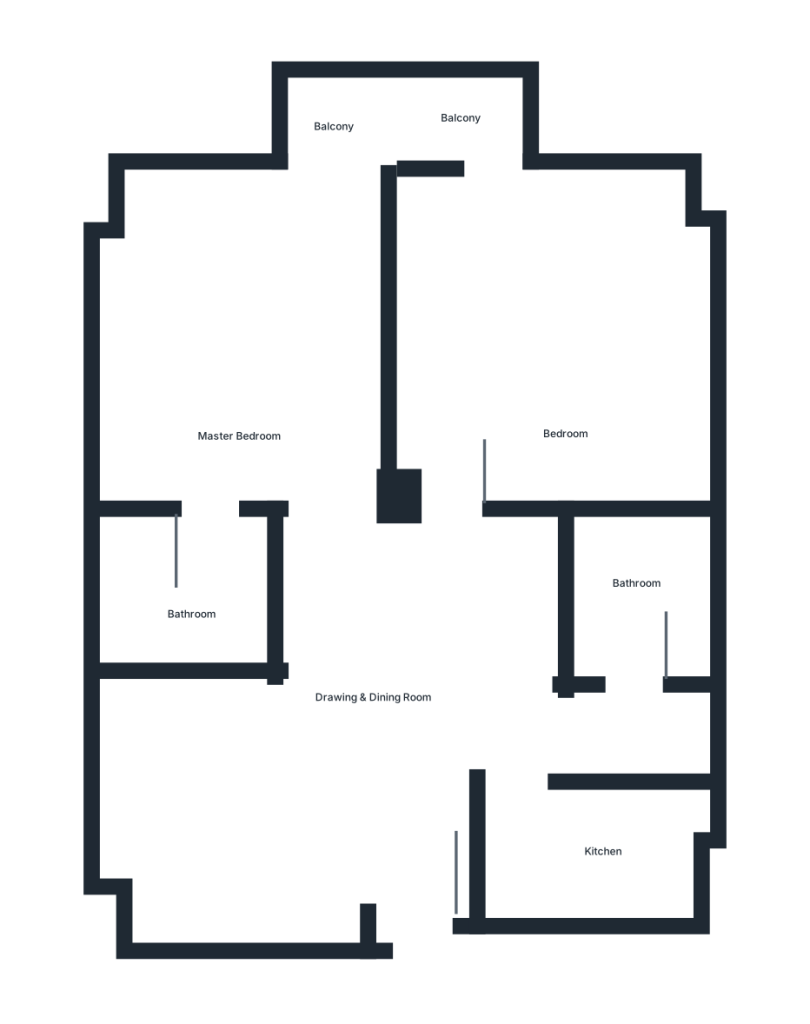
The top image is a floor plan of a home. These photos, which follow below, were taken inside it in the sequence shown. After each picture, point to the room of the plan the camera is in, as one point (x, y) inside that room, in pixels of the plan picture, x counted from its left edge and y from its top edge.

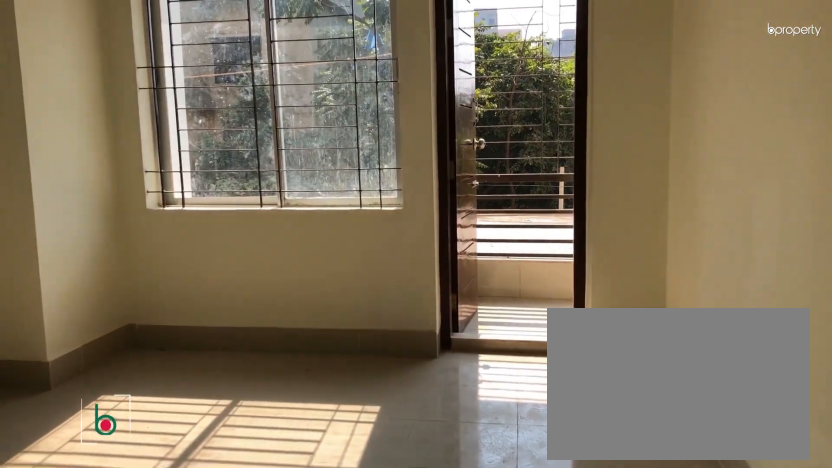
(206, 361)
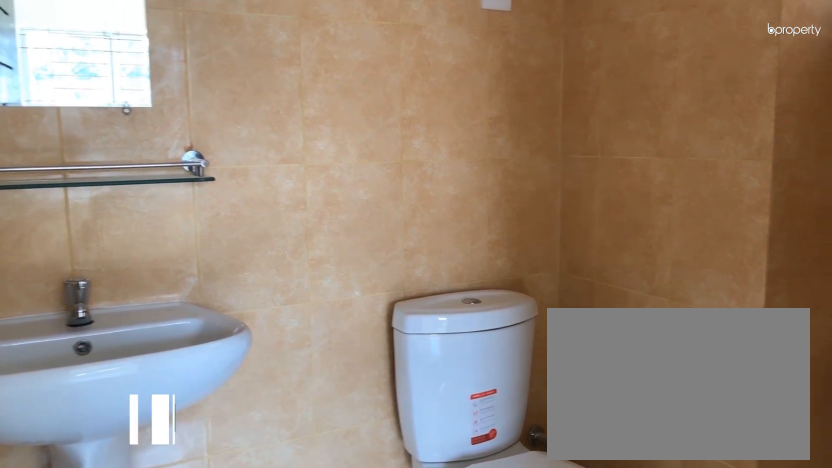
(192, 608)
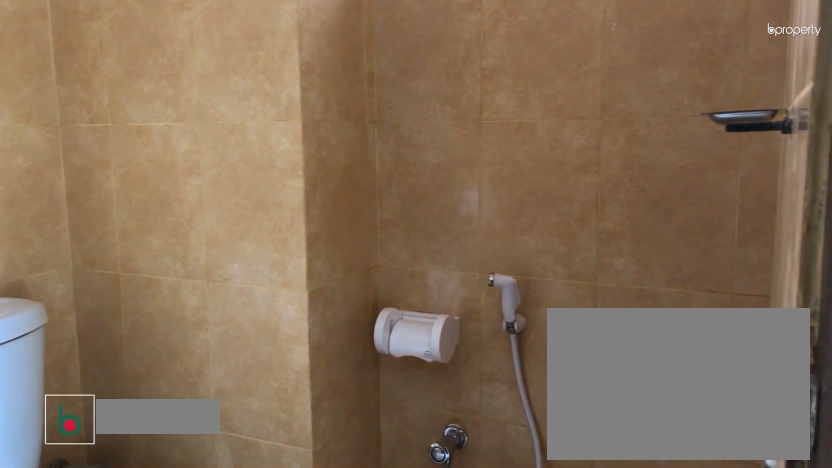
(192, 608)
